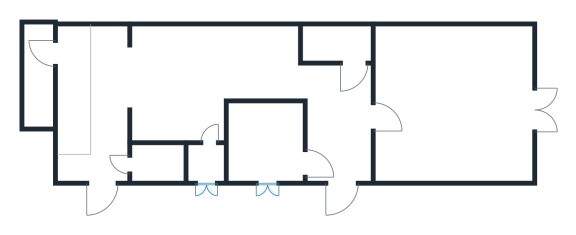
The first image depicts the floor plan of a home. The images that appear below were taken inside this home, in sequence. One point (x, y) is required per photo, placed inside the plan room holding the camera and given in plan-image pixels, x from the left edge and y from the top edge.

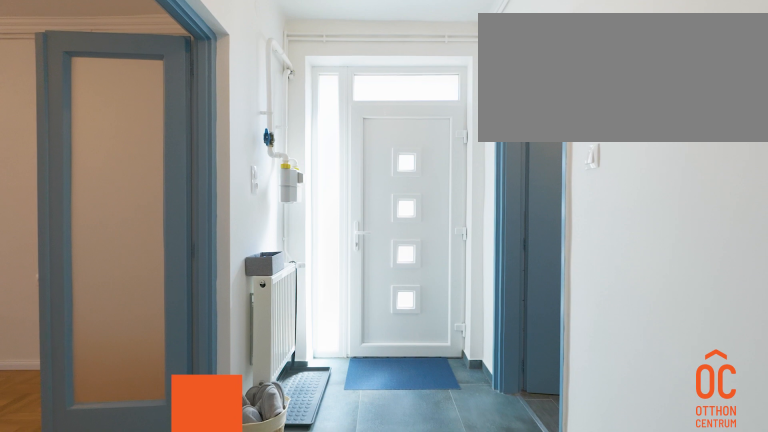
(342, 125)
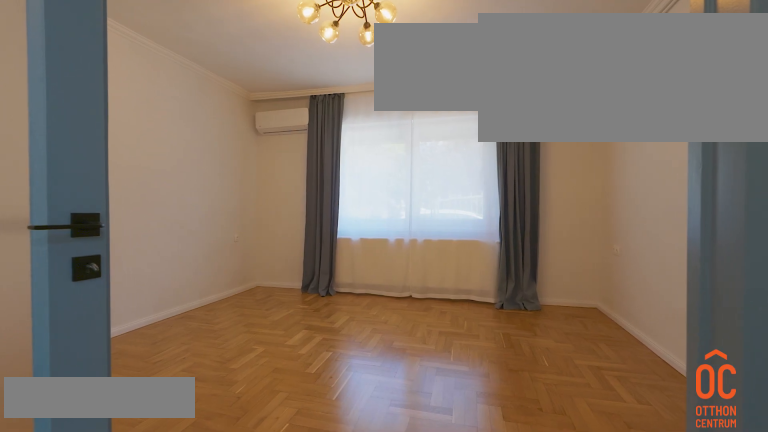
(463, 108)
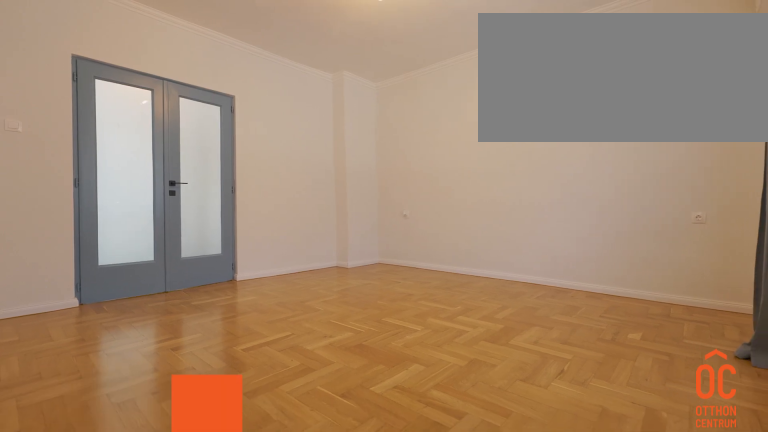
(463, 108)
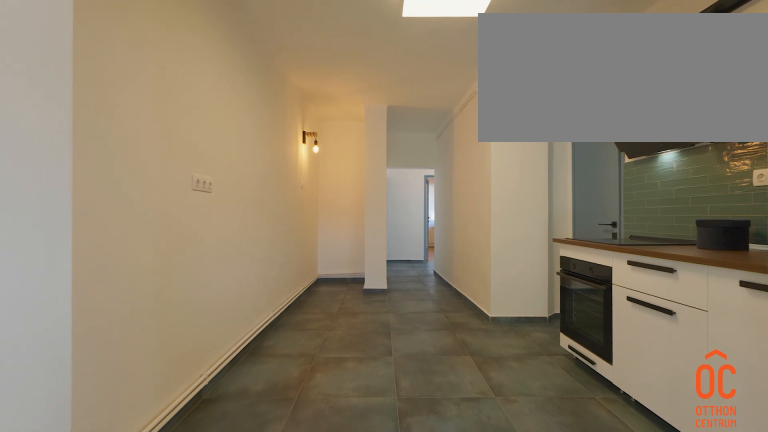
(227, 65)
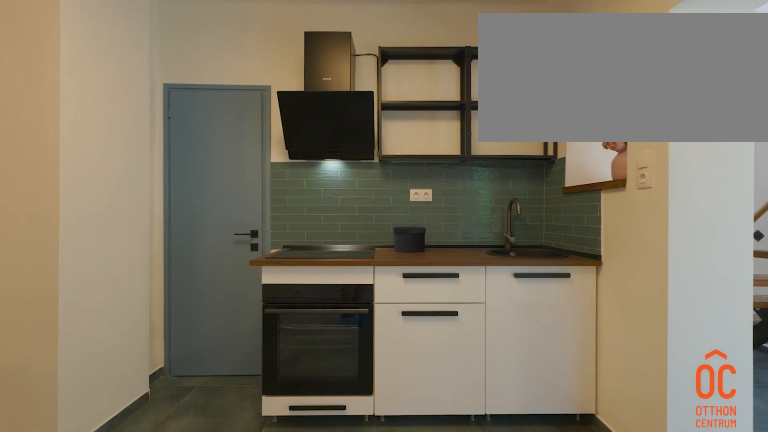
(227, 65)
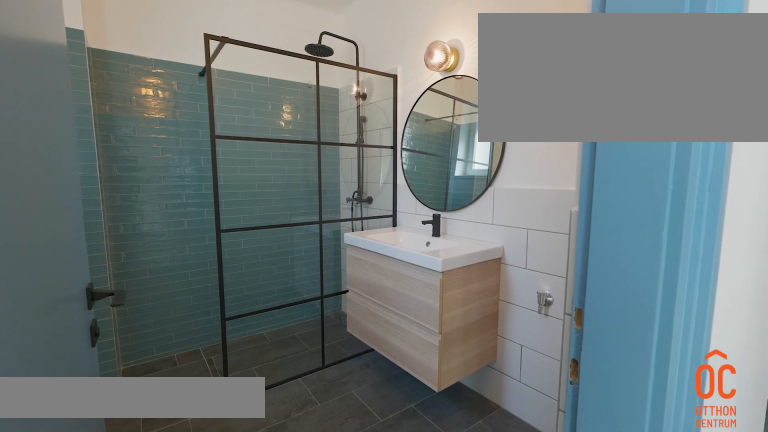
(259, 143)
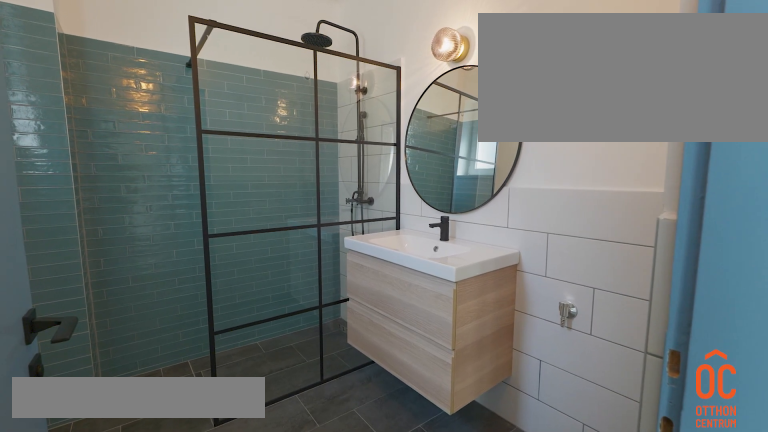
(259, 143)
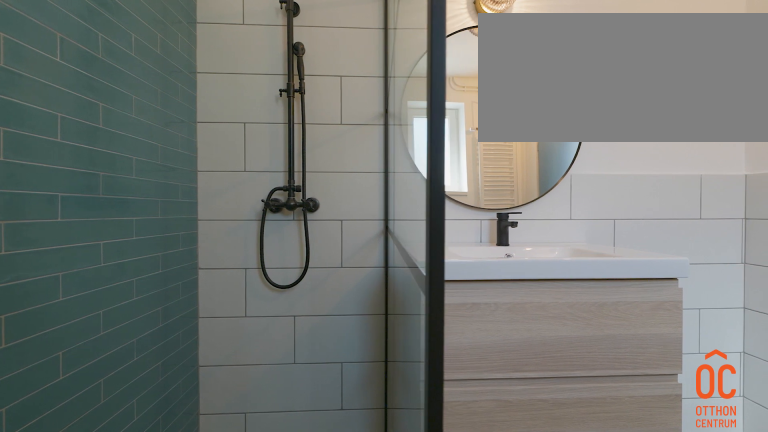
(259, 143)
